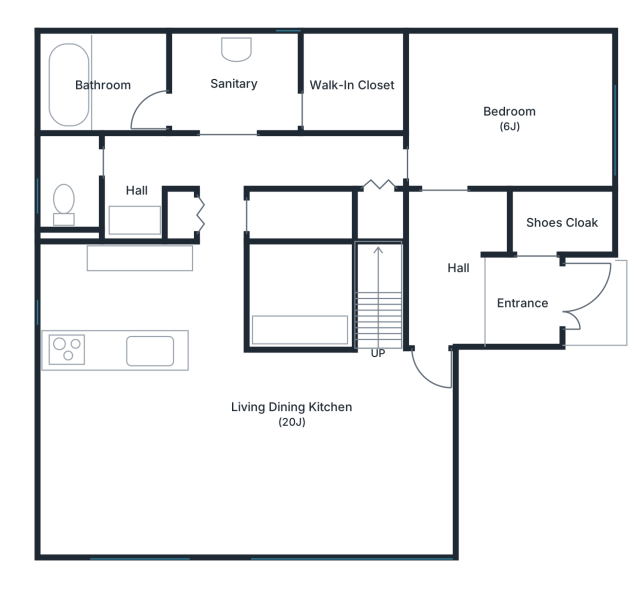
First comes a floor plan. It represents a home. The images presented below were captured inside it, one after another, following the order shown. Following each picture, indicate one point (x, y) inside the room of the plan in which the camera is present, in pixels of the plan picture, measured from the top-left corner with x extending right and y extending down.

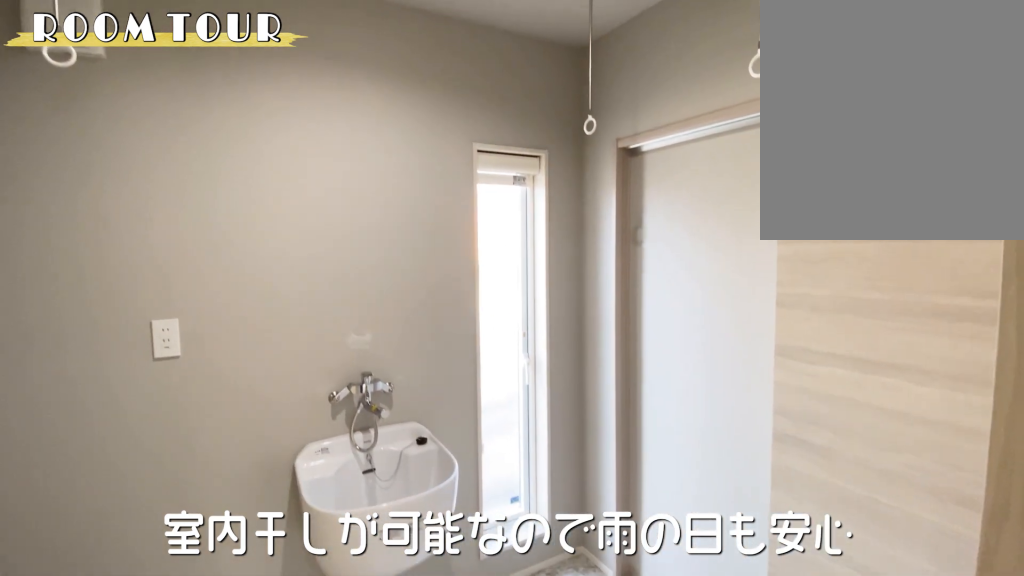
(236, 84)
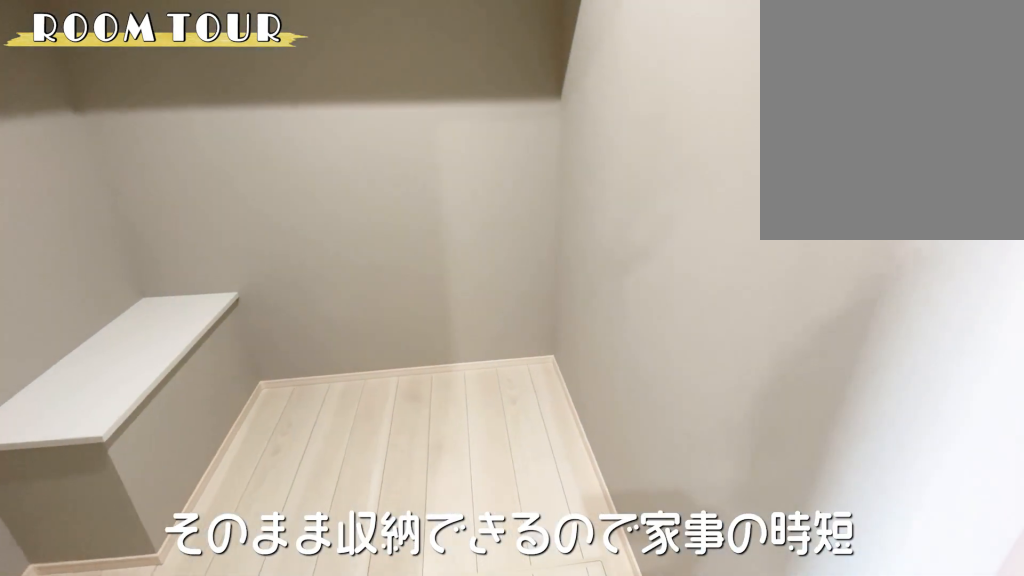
(354, 84)
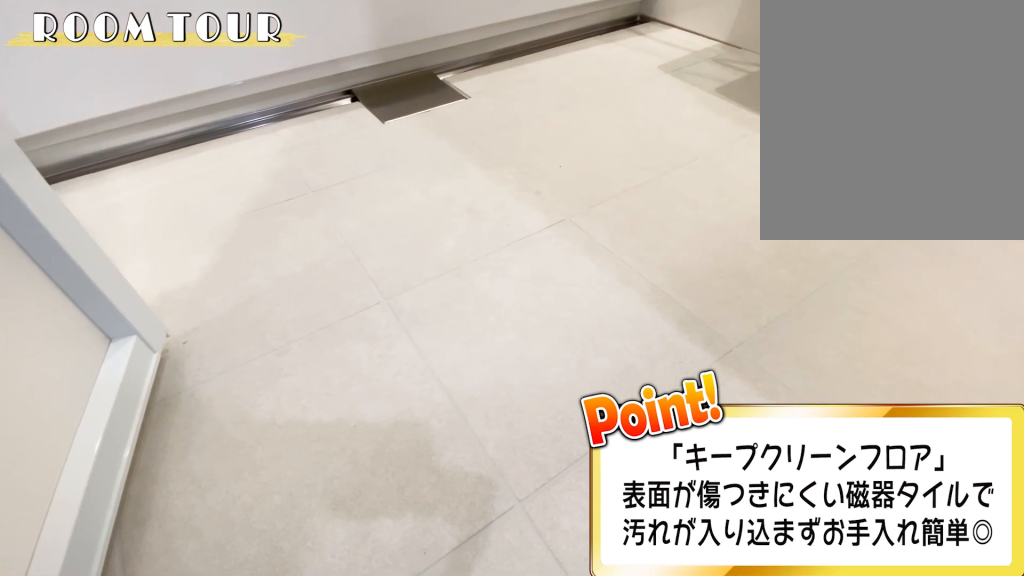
(100, 91)
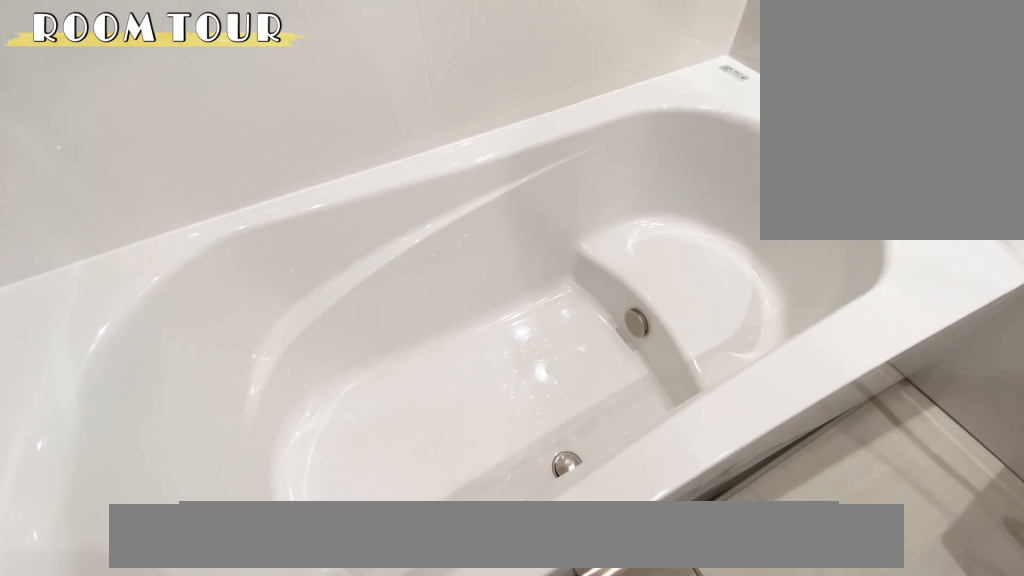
(100, 91)
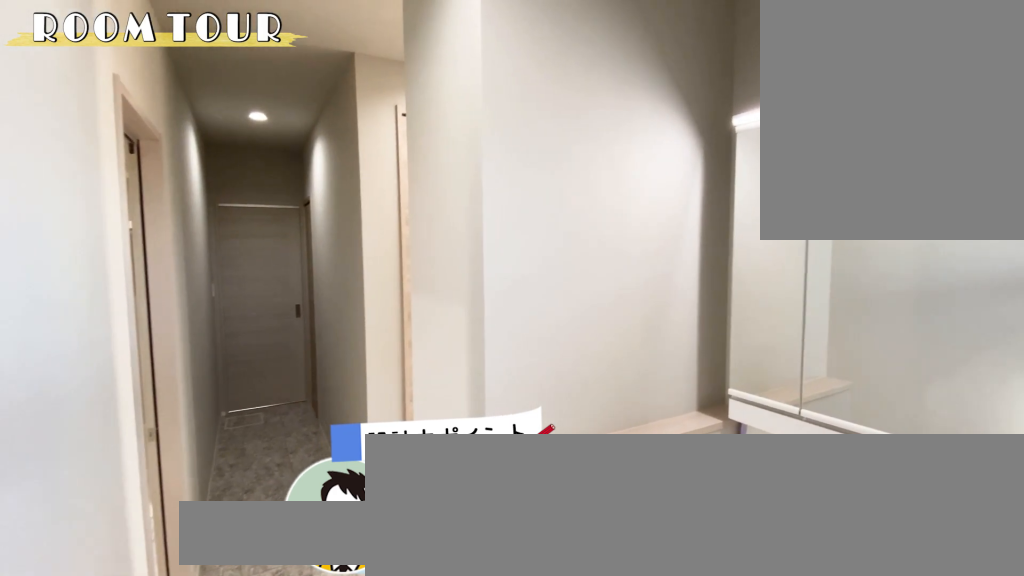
(140, 180)
